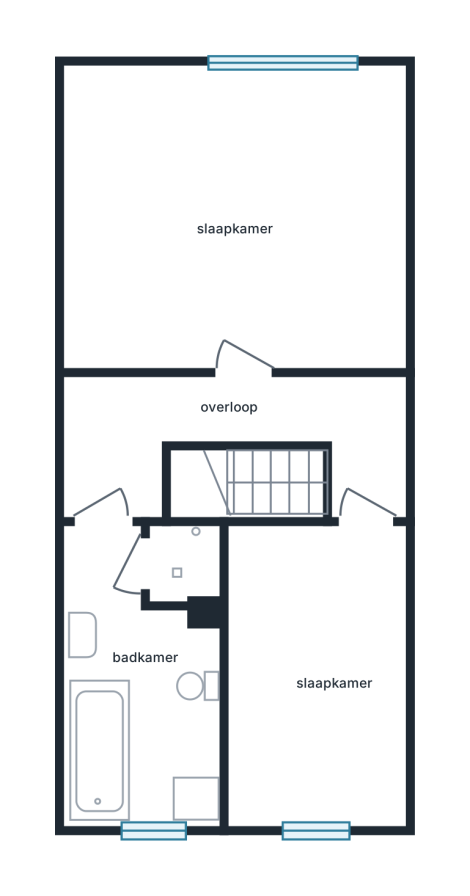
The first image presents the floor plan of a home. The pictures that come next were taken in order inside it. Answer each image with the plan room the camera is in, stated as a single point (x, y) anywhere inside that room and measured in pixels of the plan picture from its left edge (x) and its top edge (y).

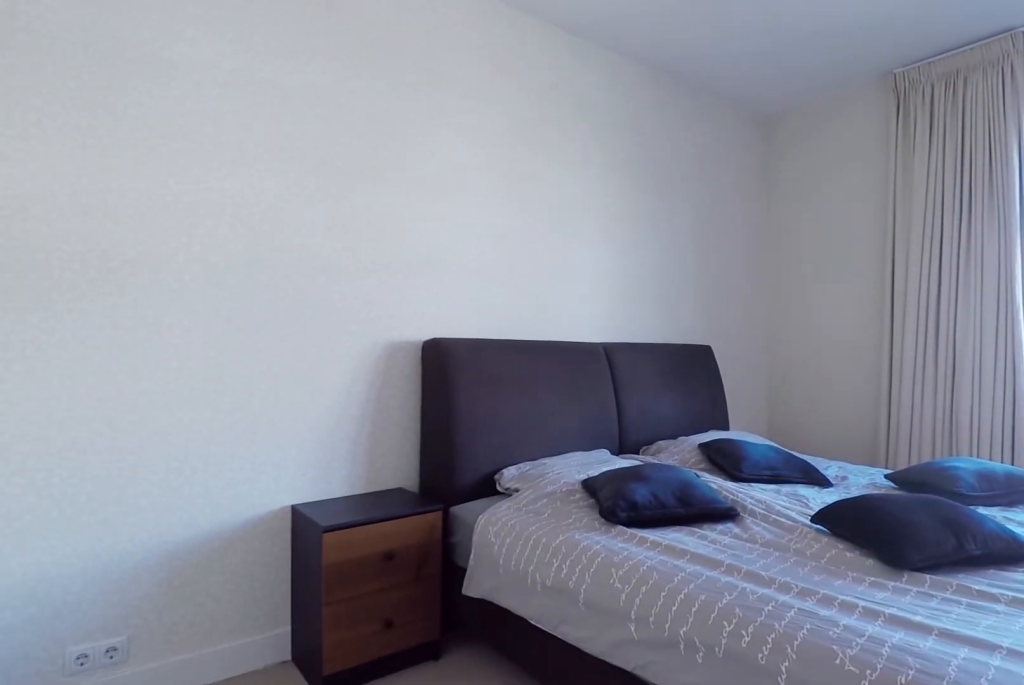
(214, 218)
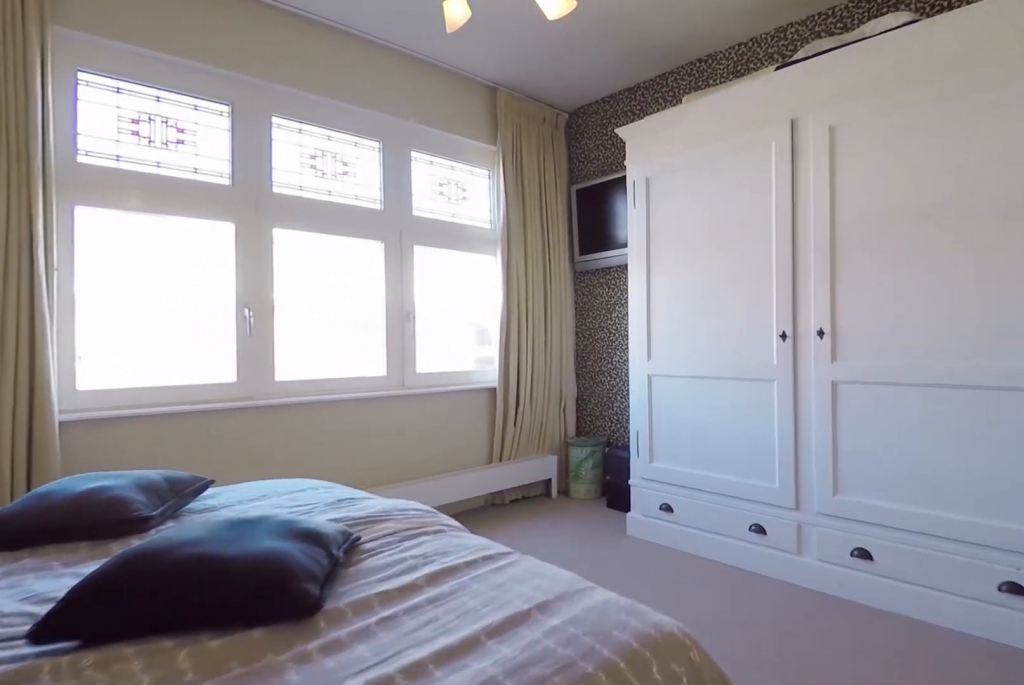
(214, 218)
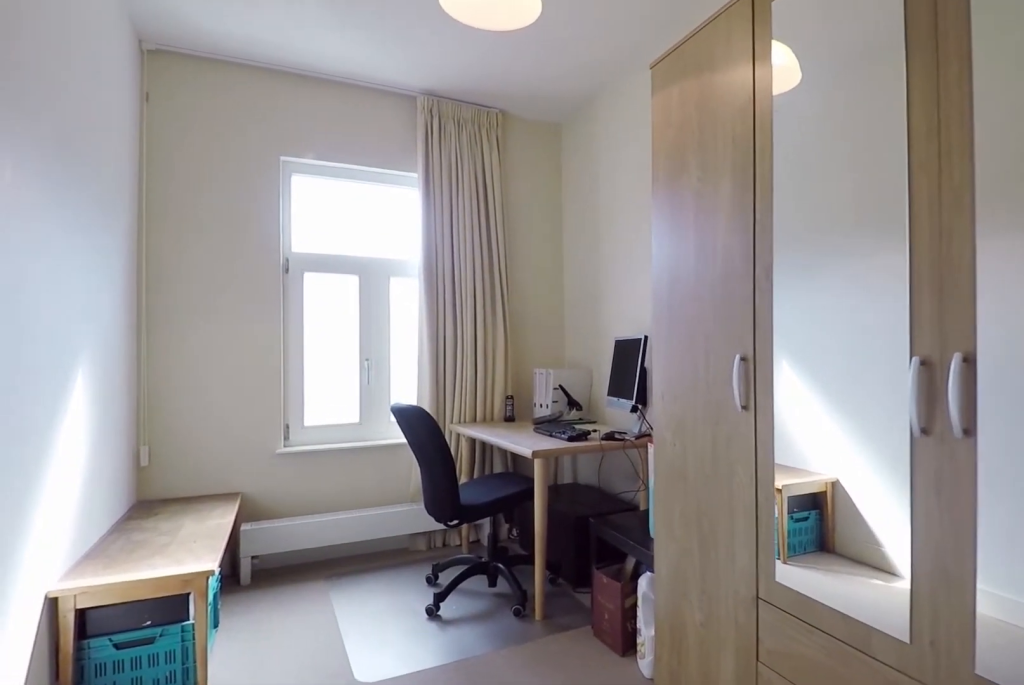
(315, 673)
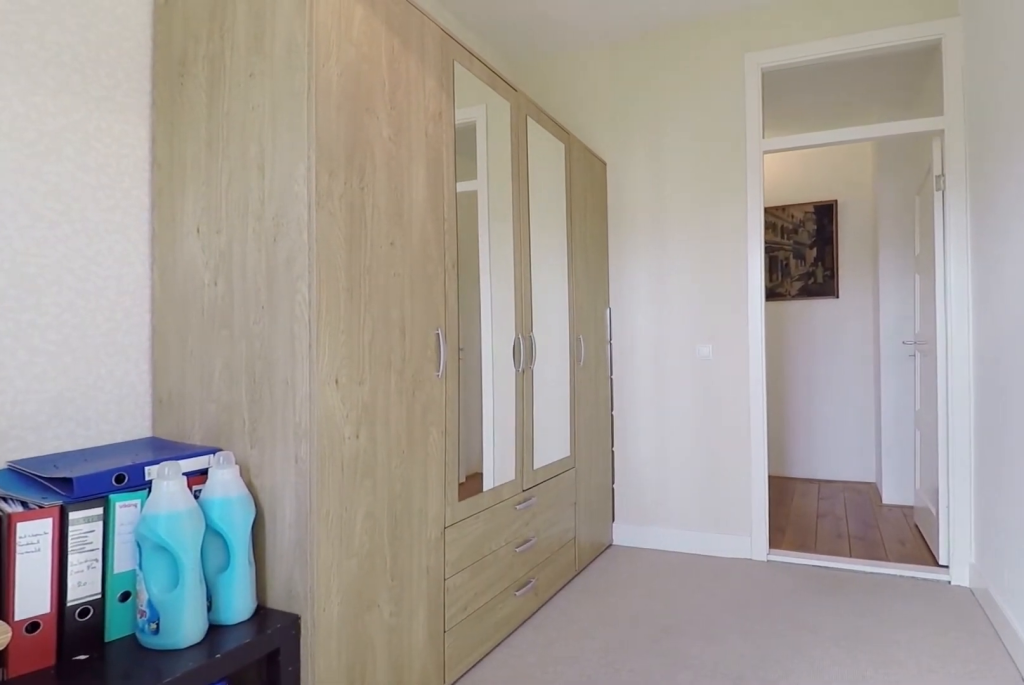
(315, 673)
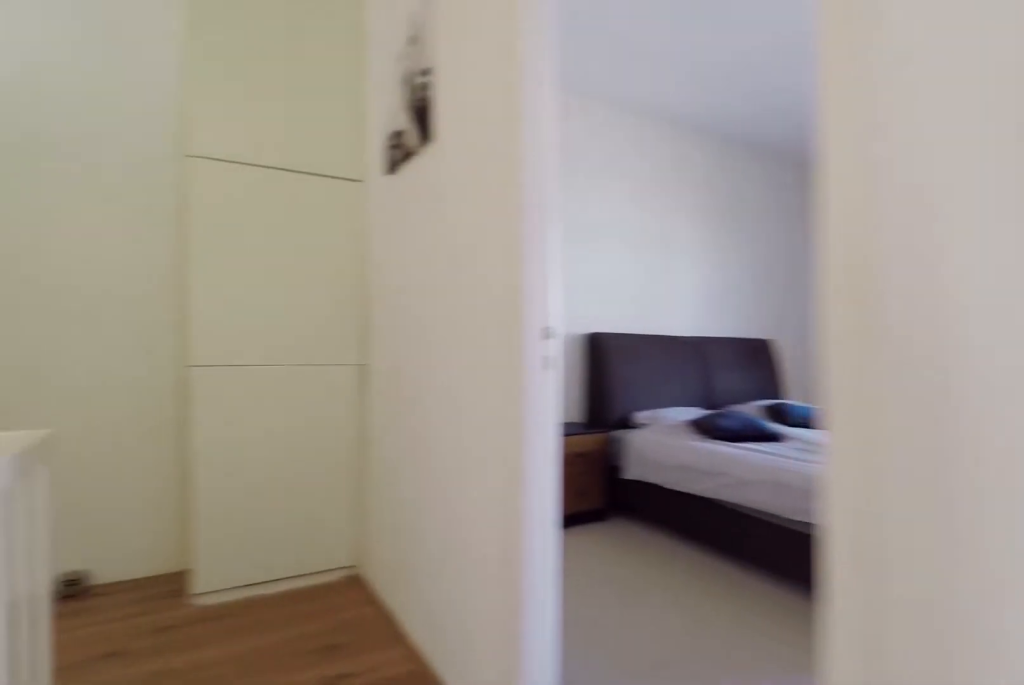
(229, 433)
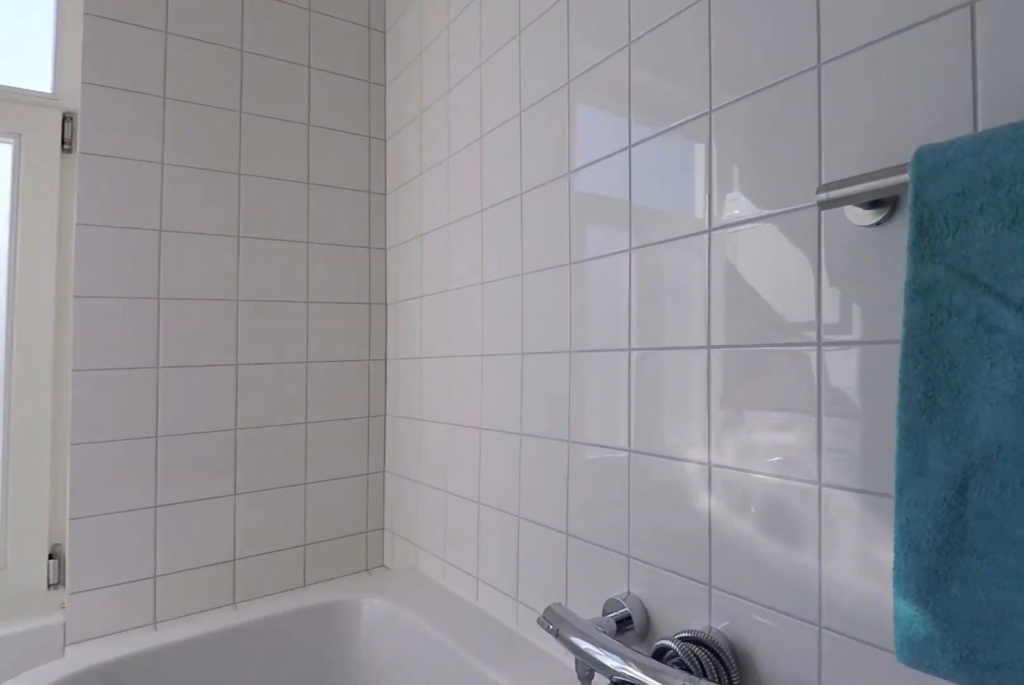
(120, 741)
